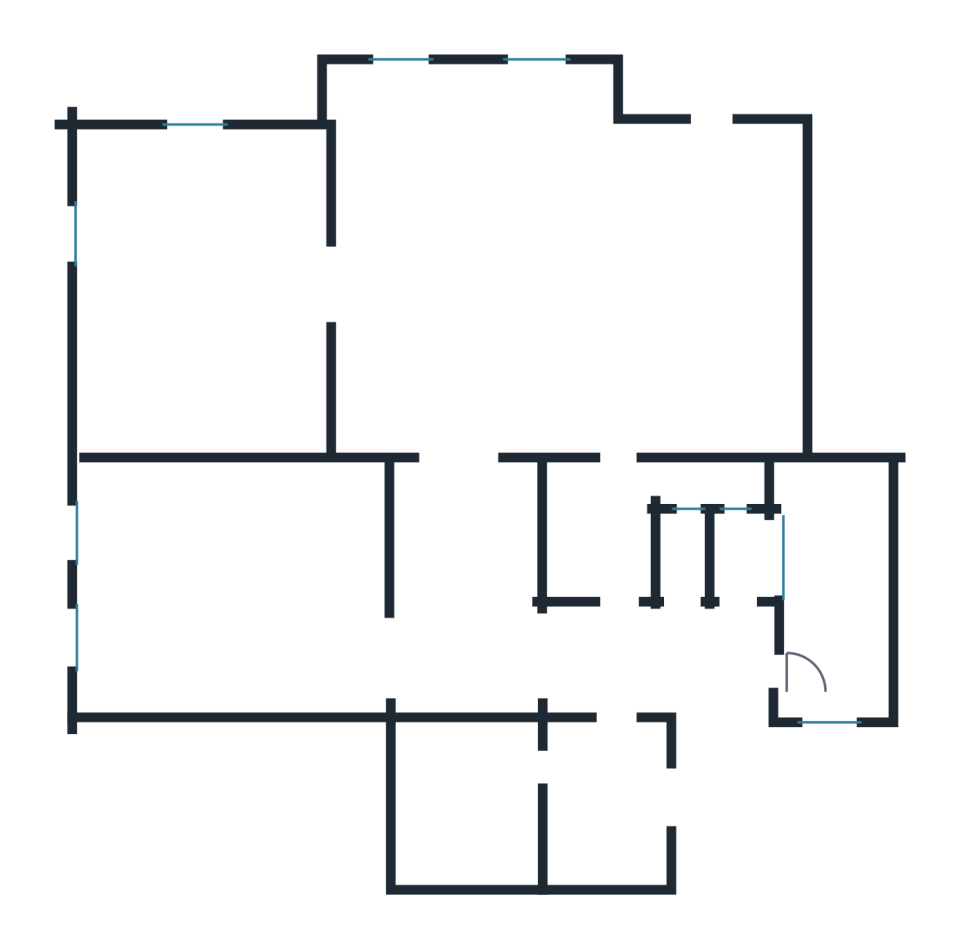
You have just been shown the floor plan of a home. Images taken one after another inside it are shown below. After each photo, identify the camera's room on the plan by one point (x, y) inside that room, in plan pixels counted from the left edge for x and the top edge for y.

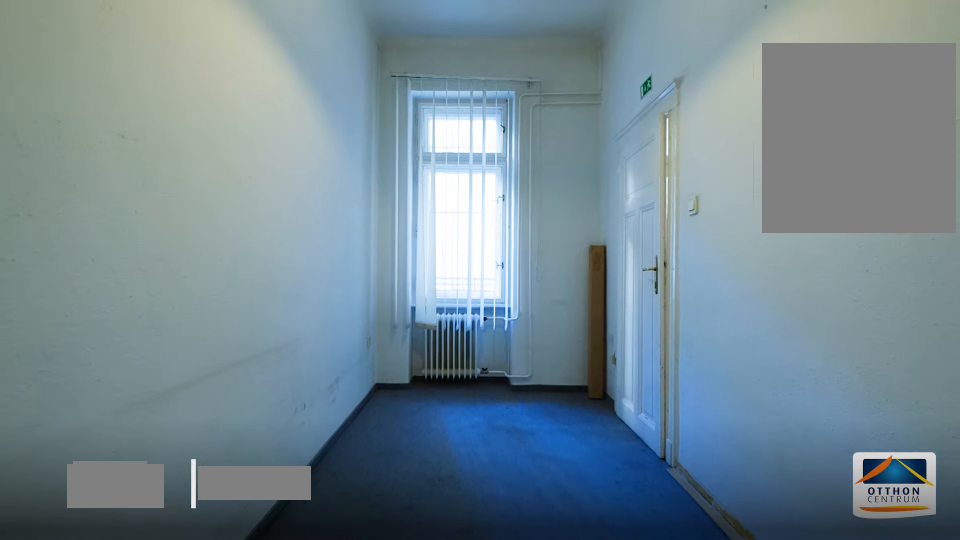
(828, 619)
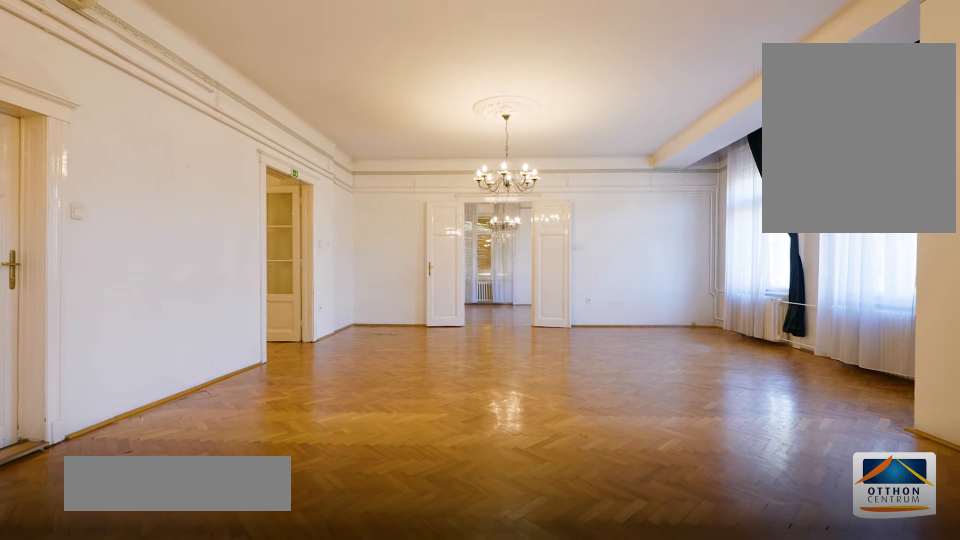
(602, 300)
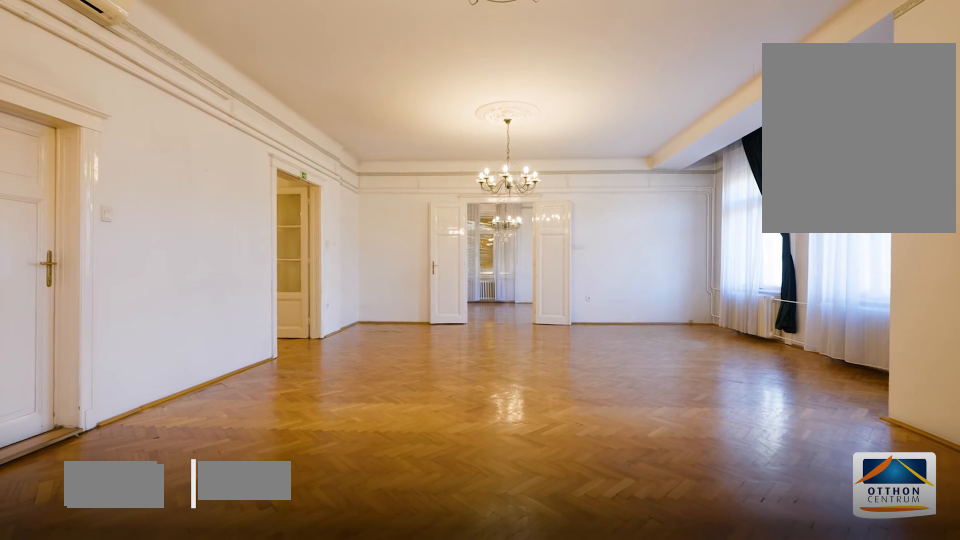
(603, 300)
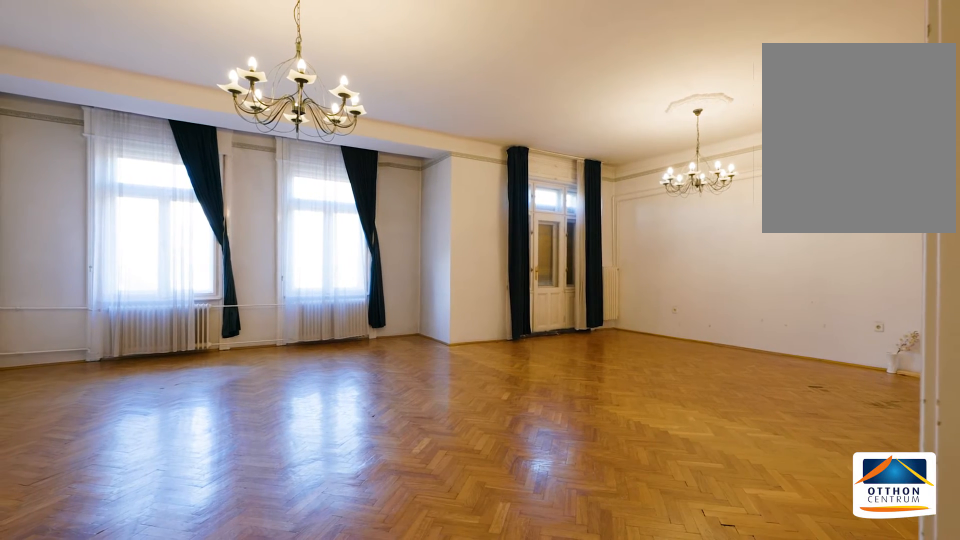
(603, 301)
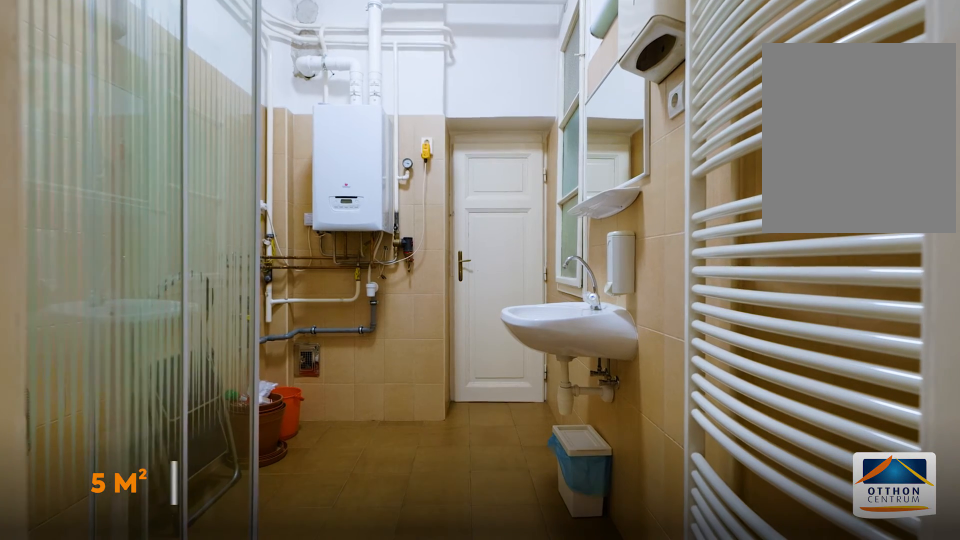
(606, 567)
